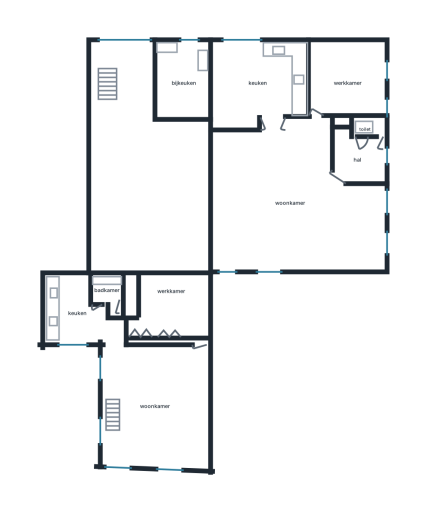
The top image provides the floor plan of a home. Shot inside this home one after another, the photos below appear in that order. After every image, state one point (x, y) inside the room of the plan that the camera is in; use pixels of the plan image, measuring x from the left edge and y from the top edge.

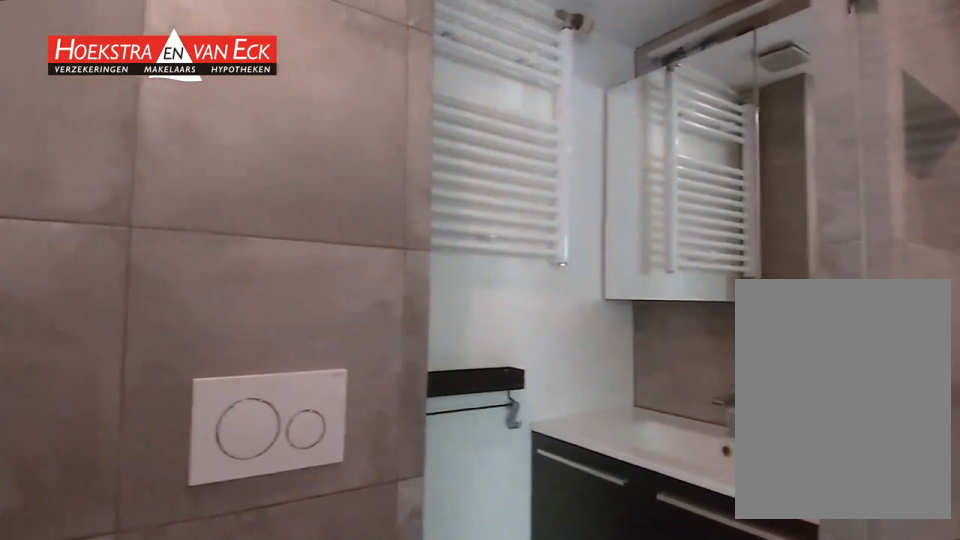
(108, 291)
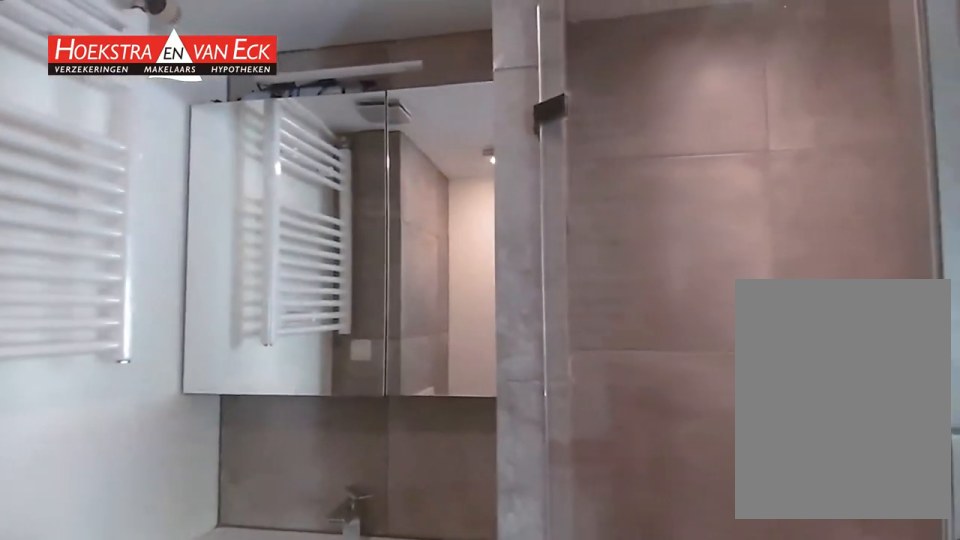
(108, 291)
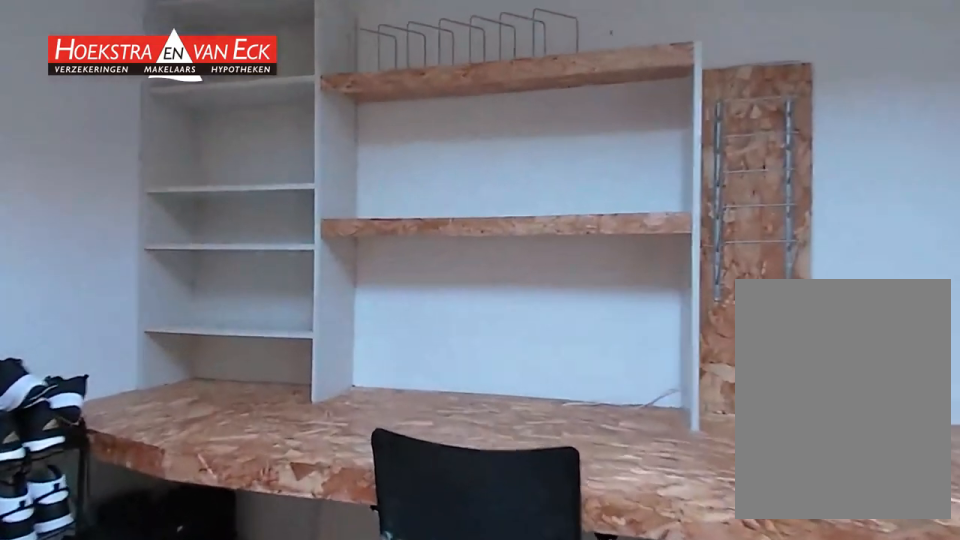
(170, 310)
